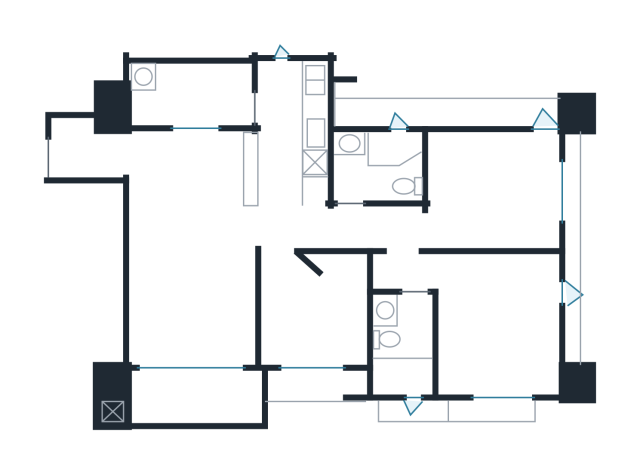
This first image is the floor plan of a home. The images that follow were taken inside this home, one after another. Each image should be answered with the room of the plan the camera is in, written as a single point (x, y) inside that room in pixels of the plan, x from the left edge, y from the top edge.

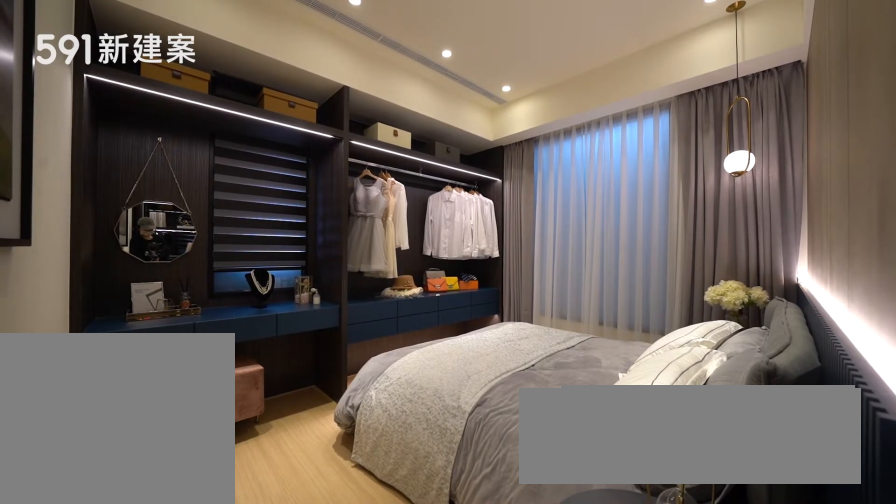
(486, 319)
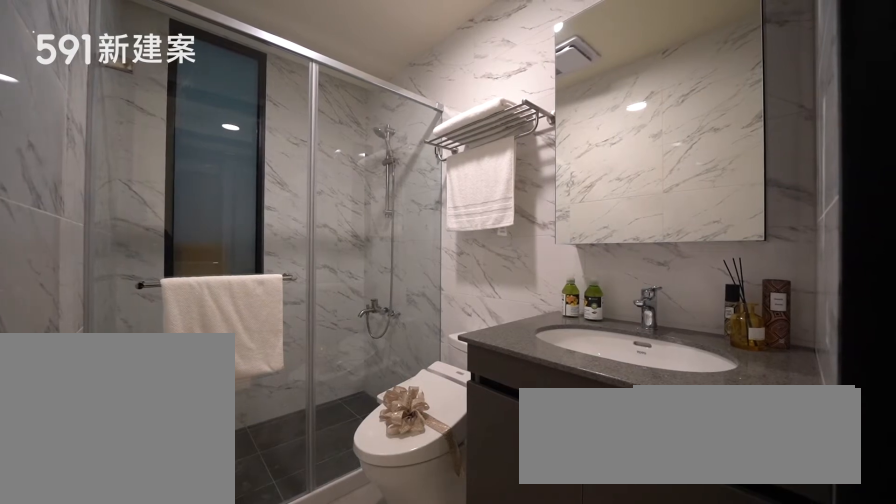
(400, 348)
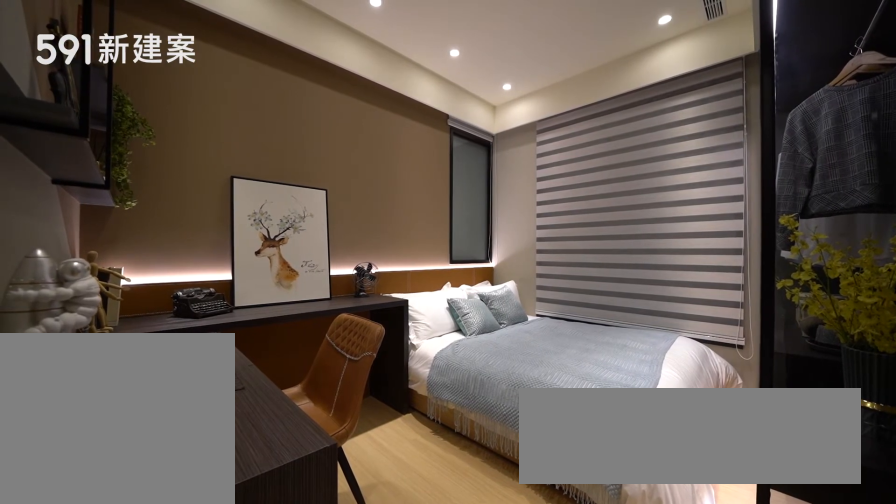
(497, 187)
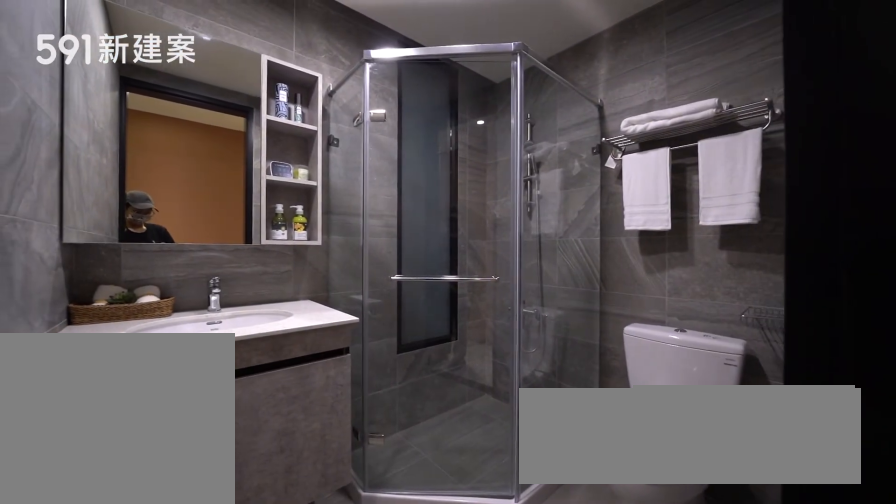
(383, 165)
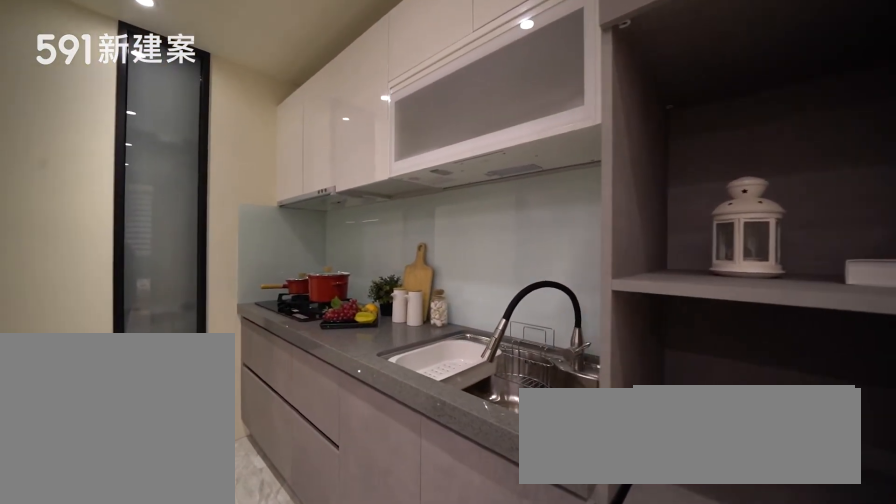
(293, 128)
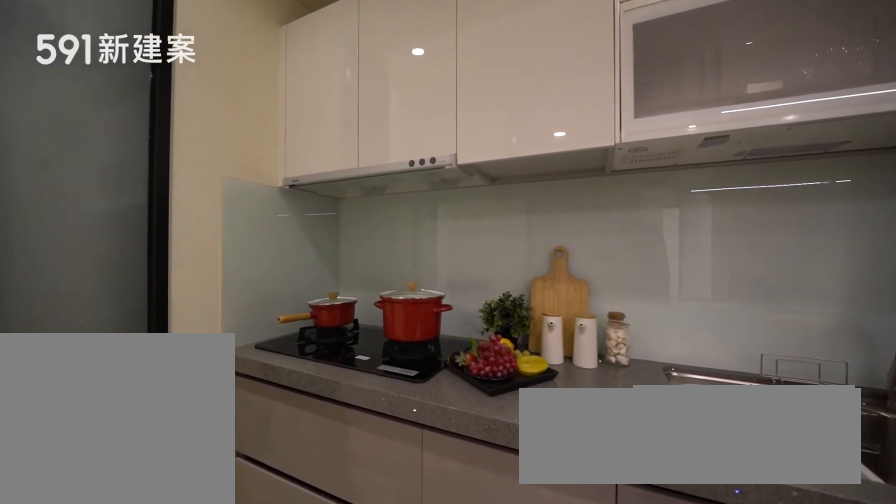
(293, 128)
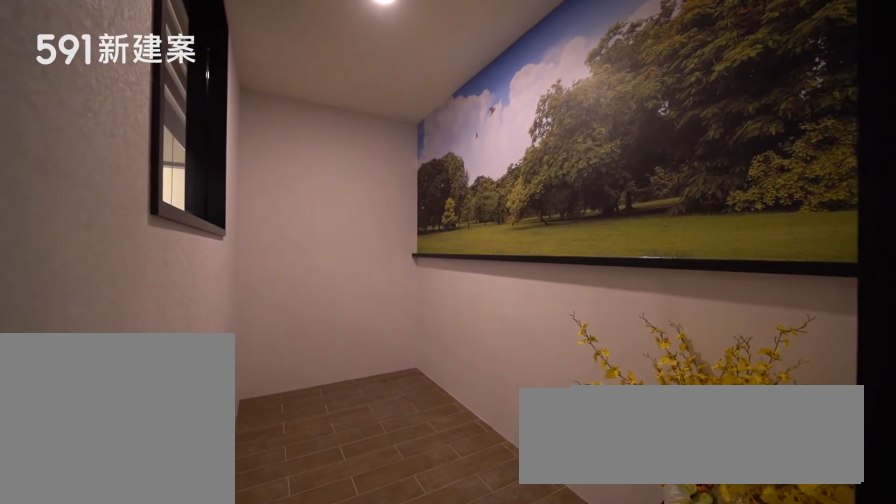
(187, 93)
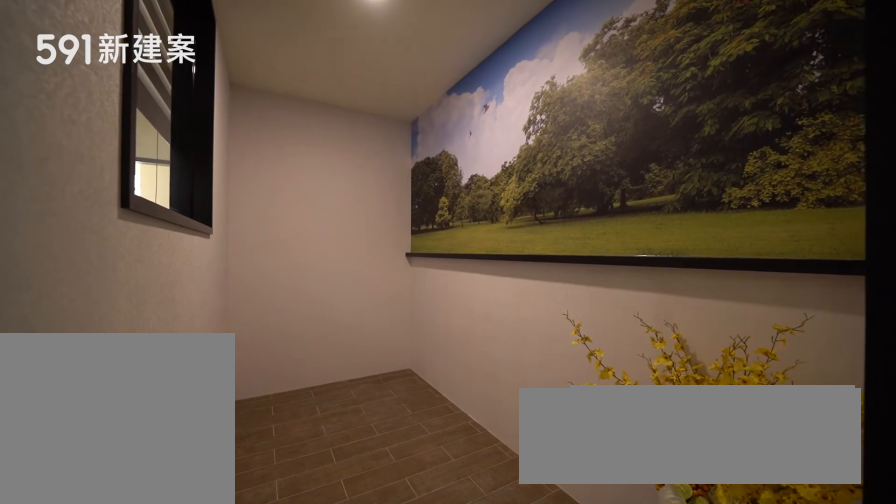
(187, 93)
